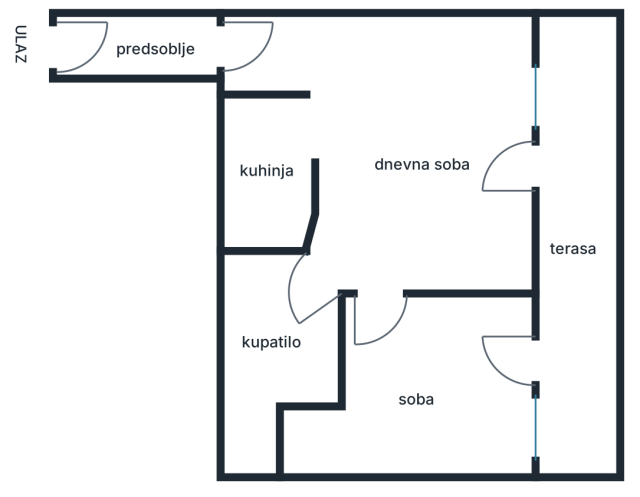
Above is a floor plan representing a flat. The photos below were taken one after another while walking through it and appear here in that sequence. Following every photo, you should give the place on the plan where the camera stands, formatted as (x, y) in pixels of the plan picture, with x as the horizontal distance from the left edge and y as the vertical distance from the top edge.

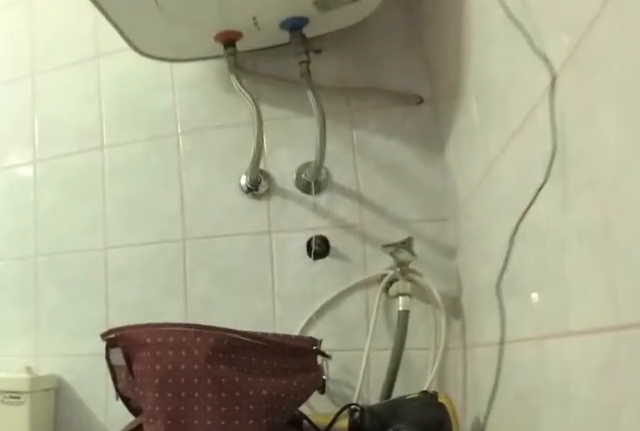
(311, 259)
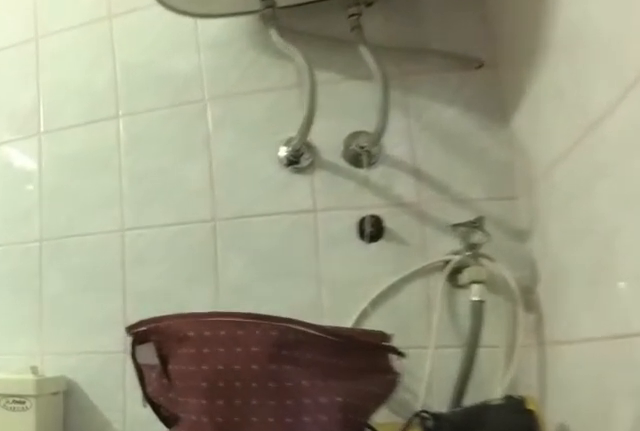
(302, 268)
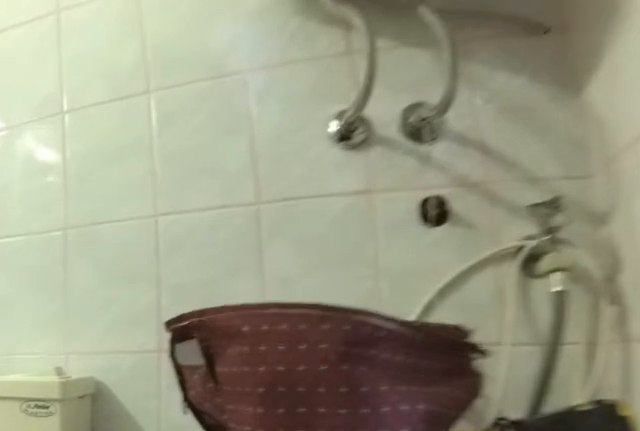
(299, 272)
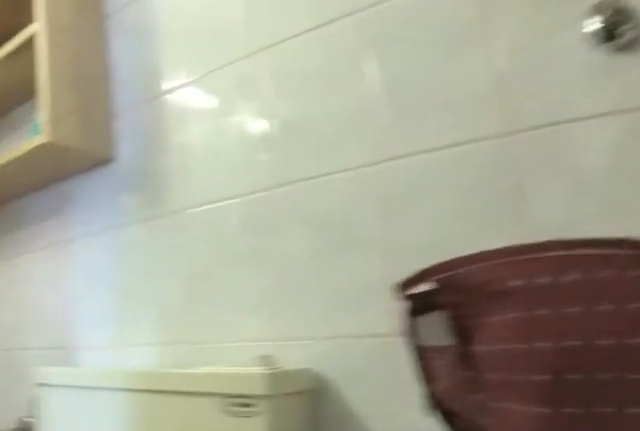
(297, 269)
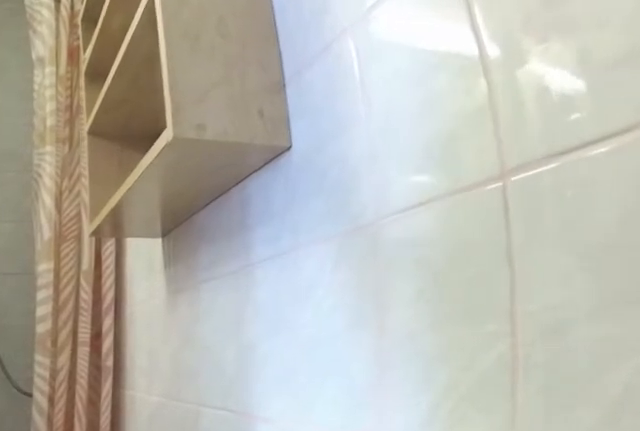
(286, 265)
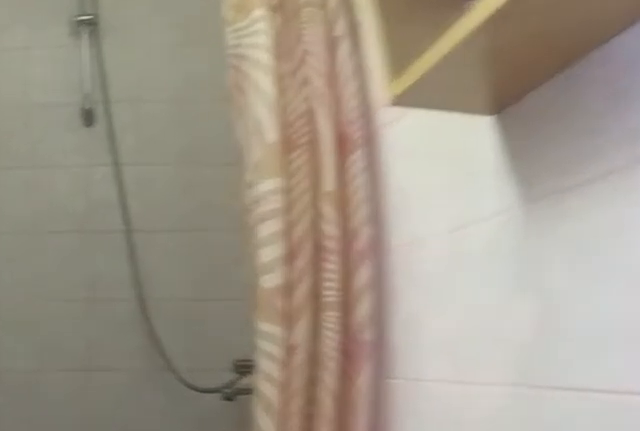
(258, 331)
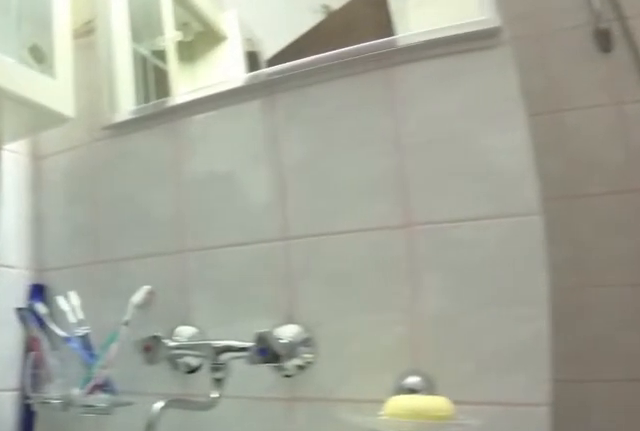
(286, 310)
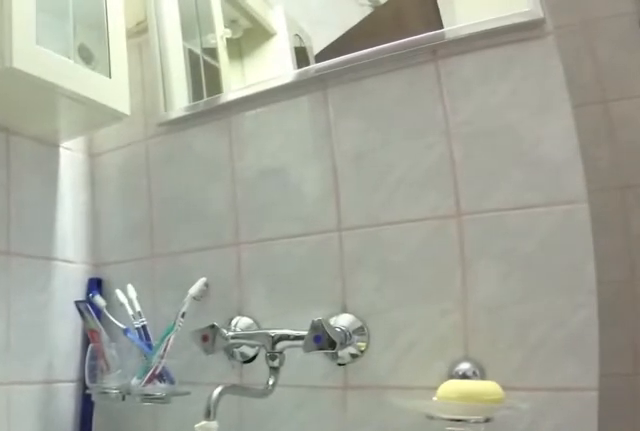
(299, 296)
